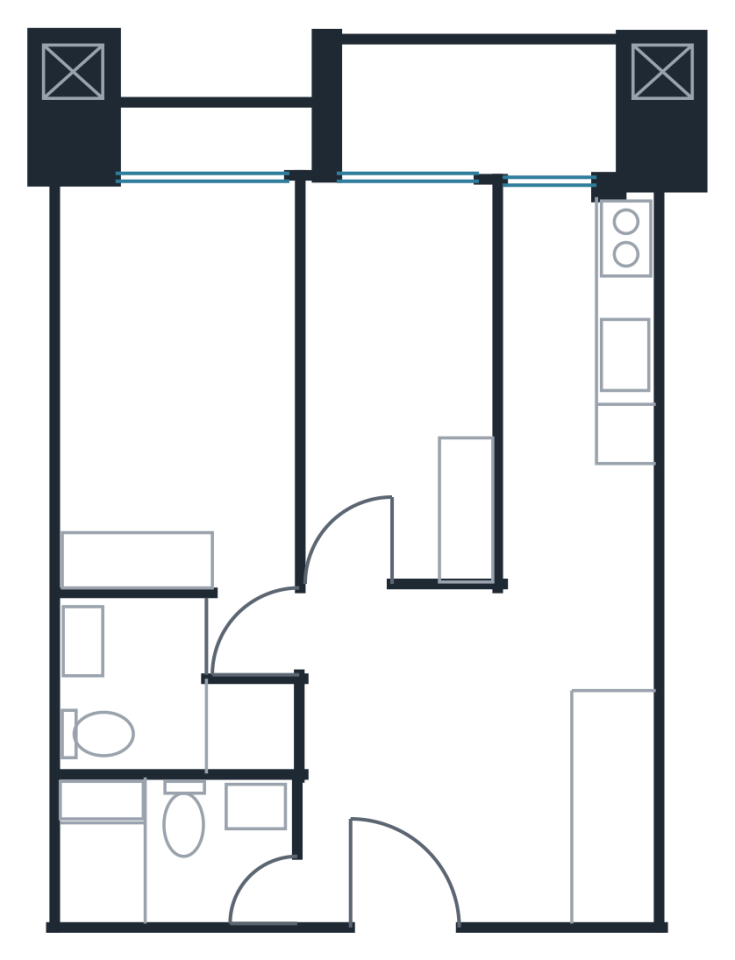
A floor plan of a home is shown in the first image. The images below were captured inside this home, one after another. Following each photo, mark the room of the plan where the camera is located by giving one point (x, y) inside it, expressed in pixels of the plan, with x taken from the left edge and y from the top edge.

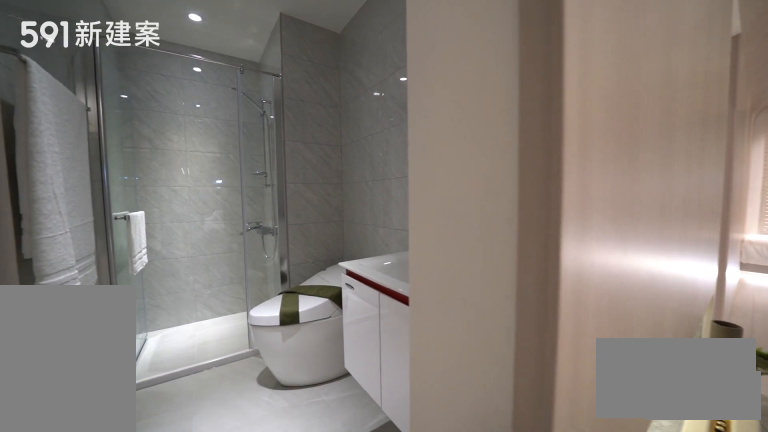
(173, 850)
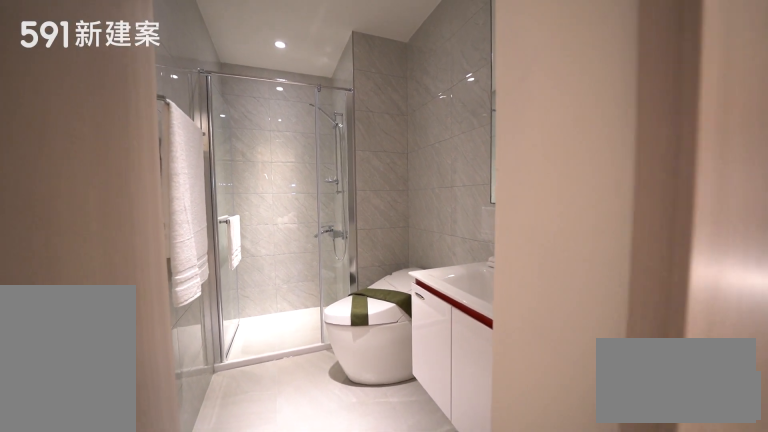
(173, 850)
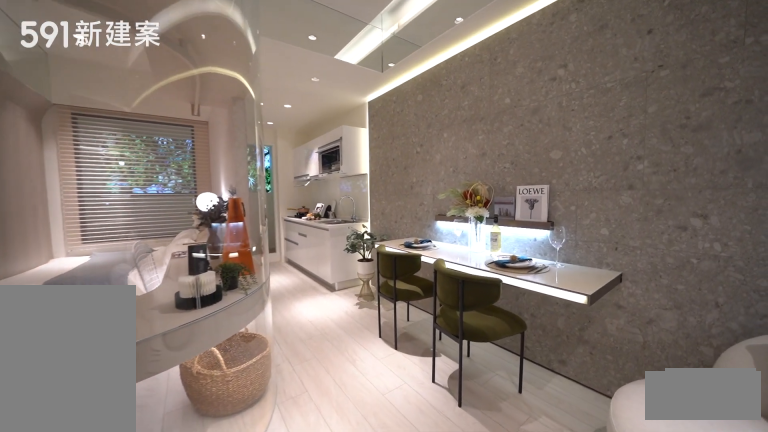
(579, 576)
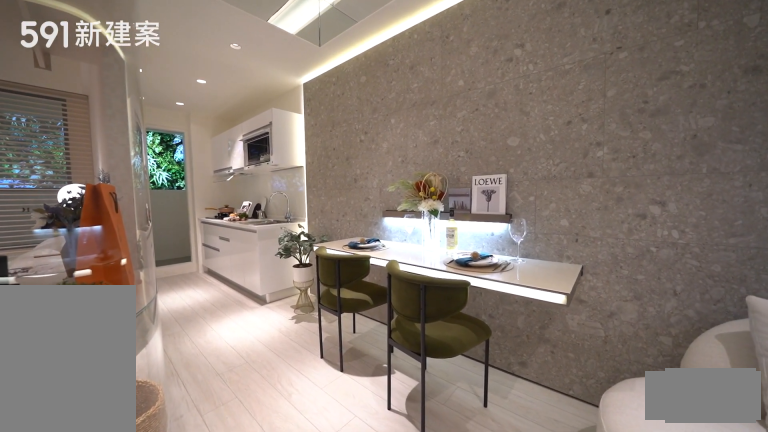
(579, 576)
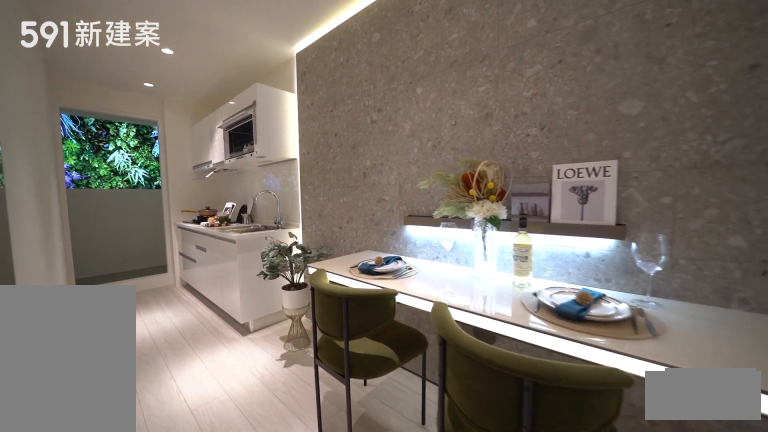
(579, 576)
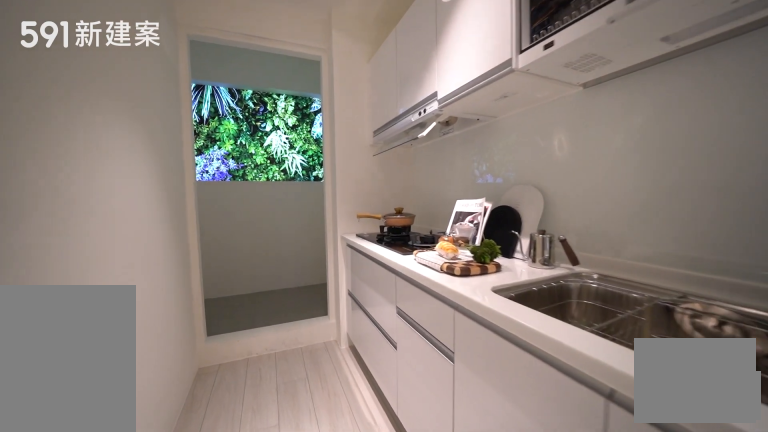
(574, 318)
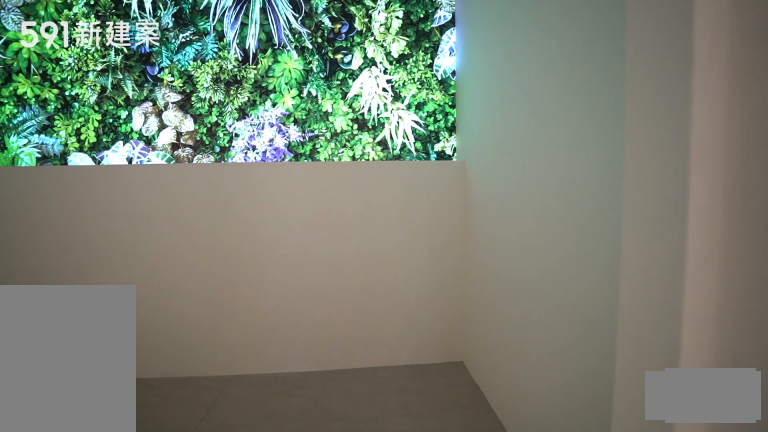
(475, 106)
